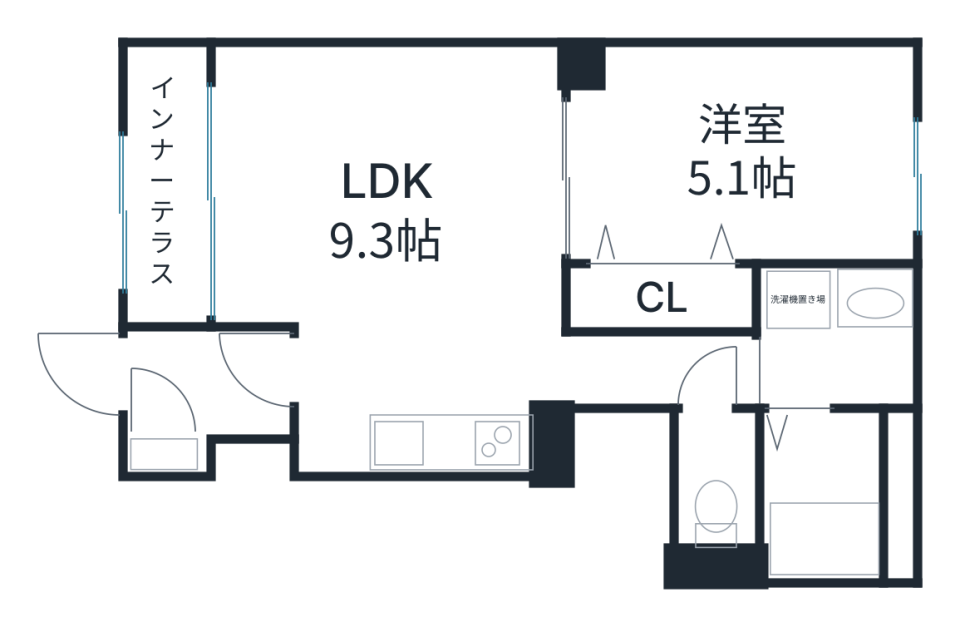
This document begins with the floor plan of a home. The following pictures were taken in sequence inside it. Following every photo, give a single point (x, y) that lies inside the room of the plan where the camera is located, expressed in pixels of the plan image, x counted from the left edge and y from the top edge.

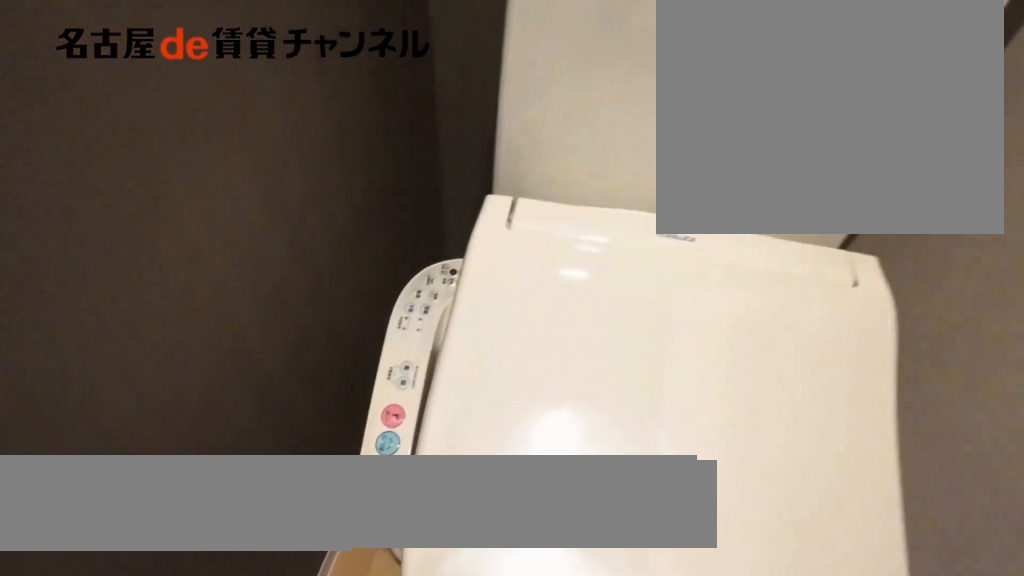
(714, 481)
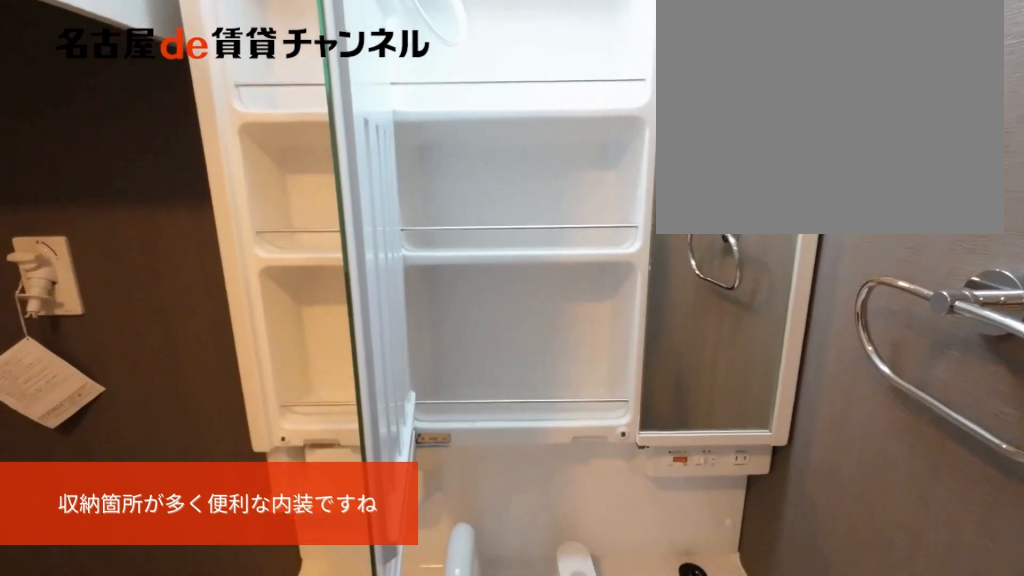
(834, 334)
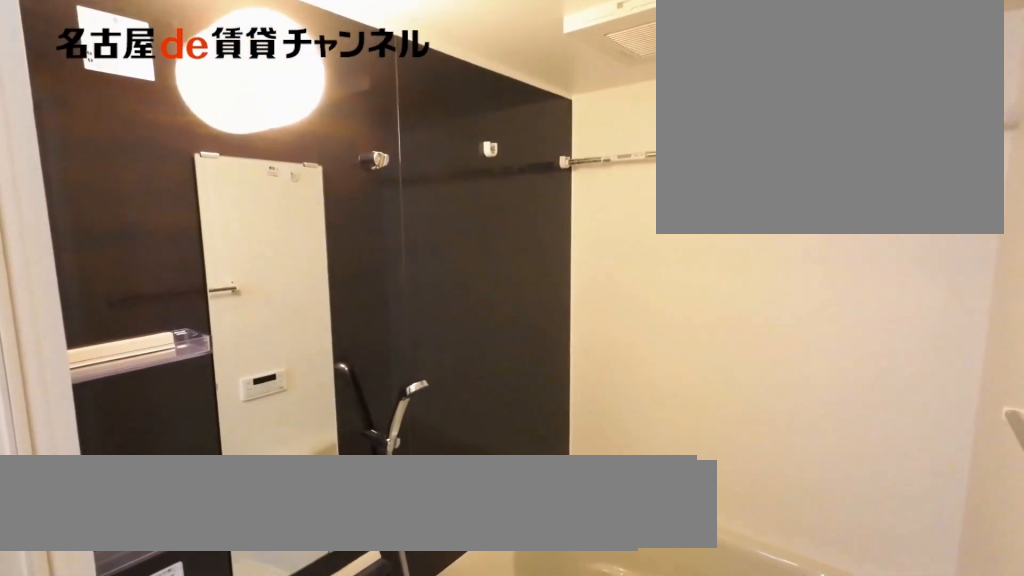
(834, 491)
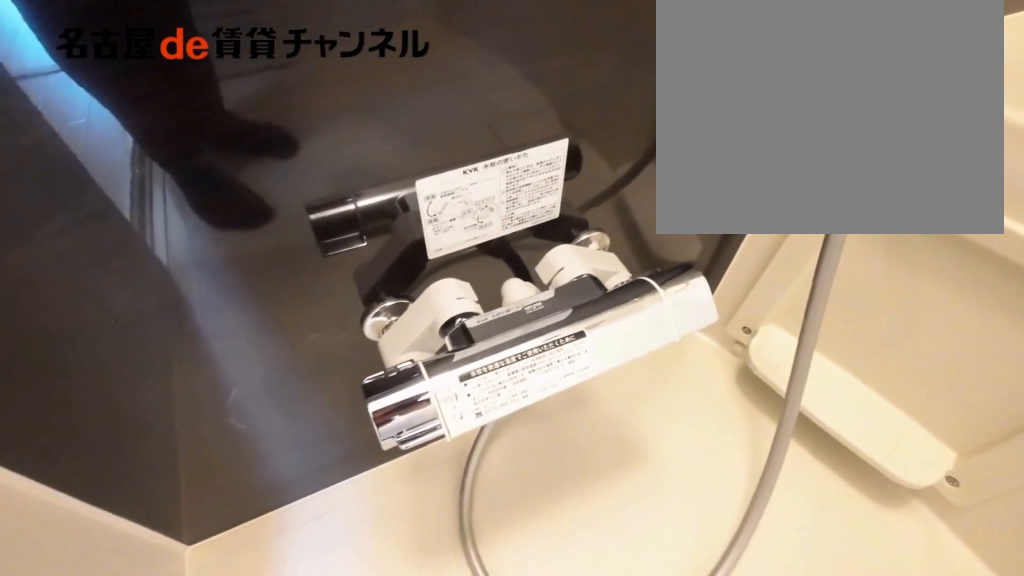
(834, 491)
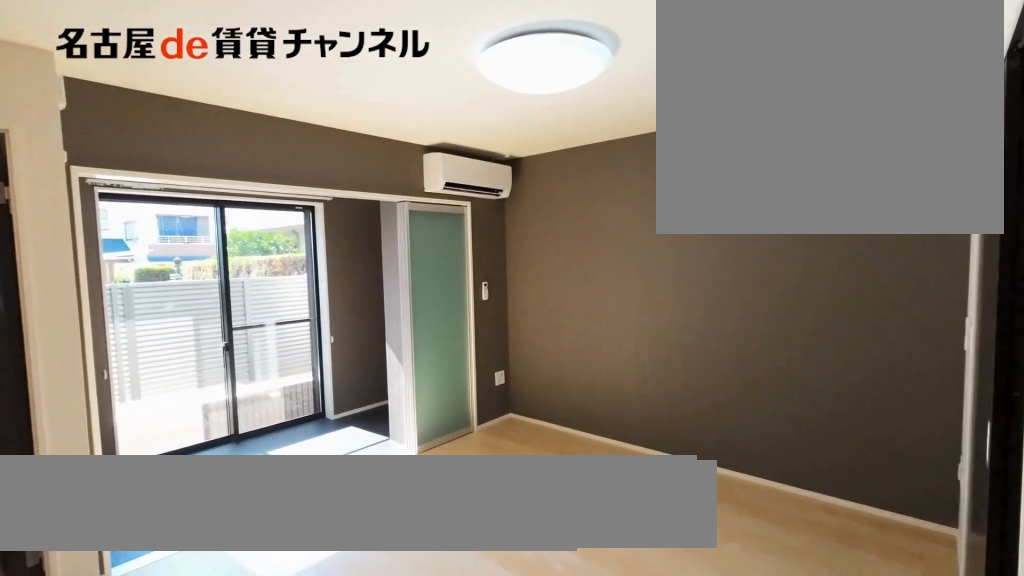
(399, 249)
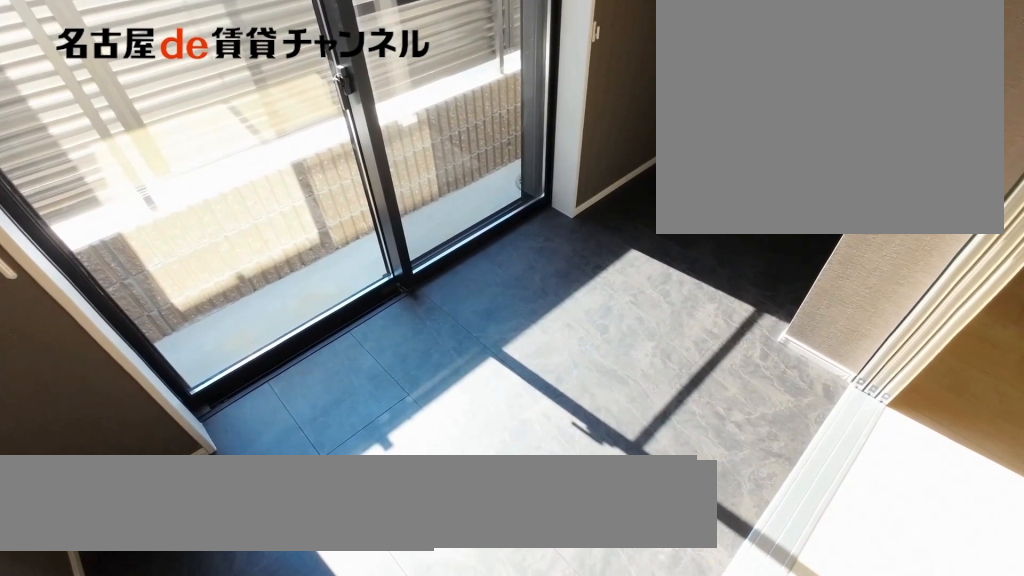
(165, 187)
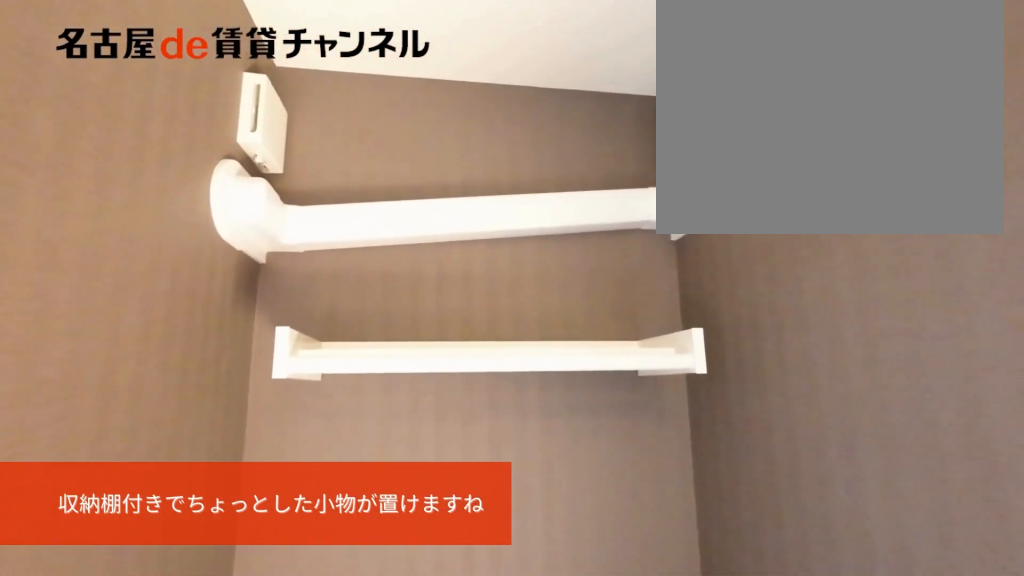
(165, 187)
